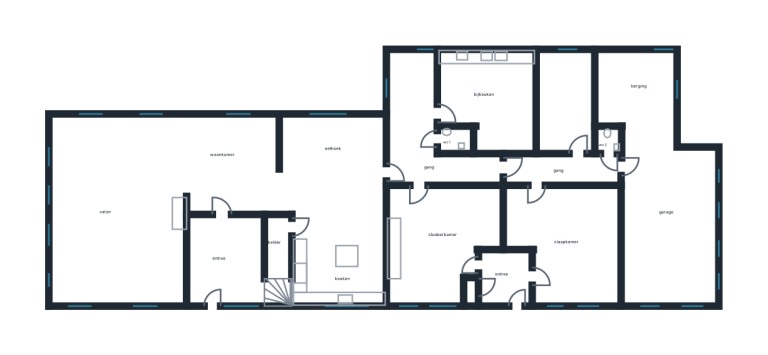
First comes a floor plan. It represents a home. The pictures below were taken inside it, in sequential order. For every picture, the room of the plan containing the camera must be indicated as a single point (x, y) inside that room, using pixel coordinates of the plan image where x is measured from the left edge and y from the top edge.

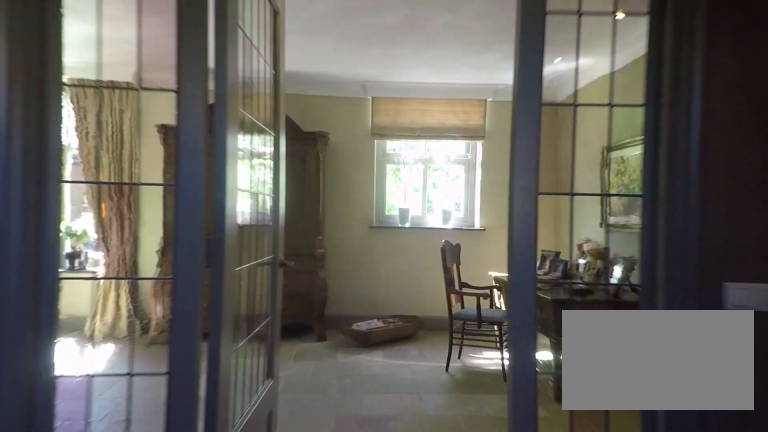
(227, 260)
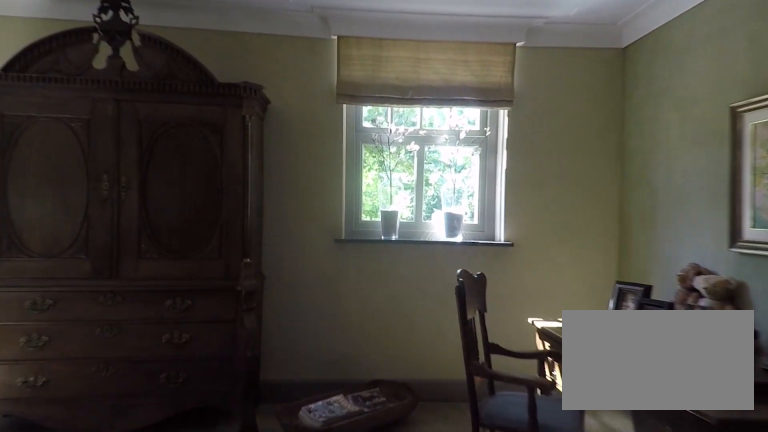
(152, 197)
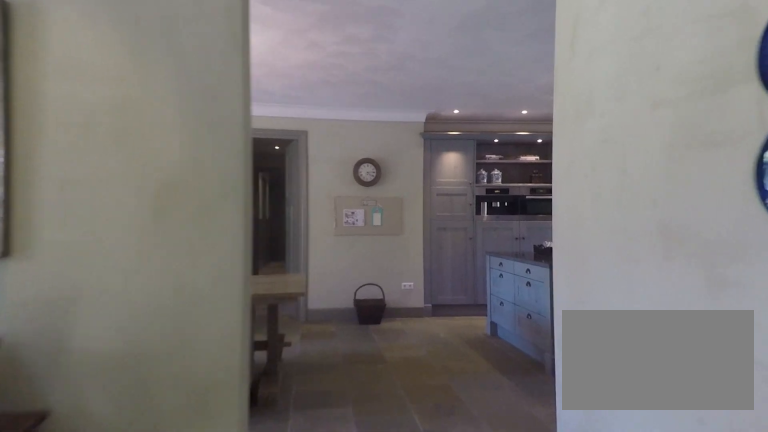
(152, 197)
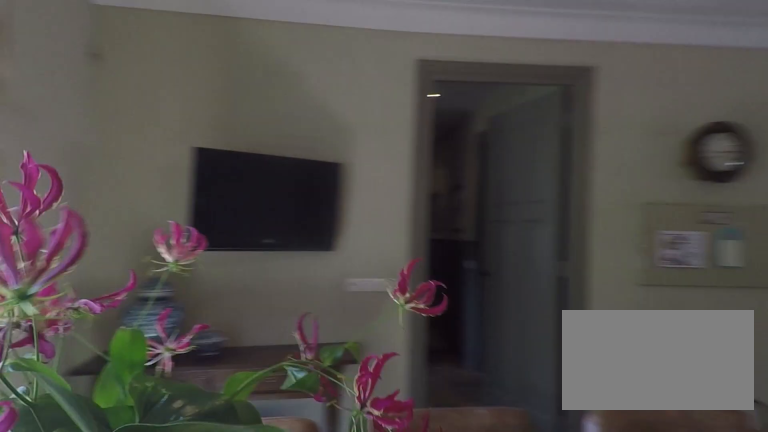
(336, 209)
